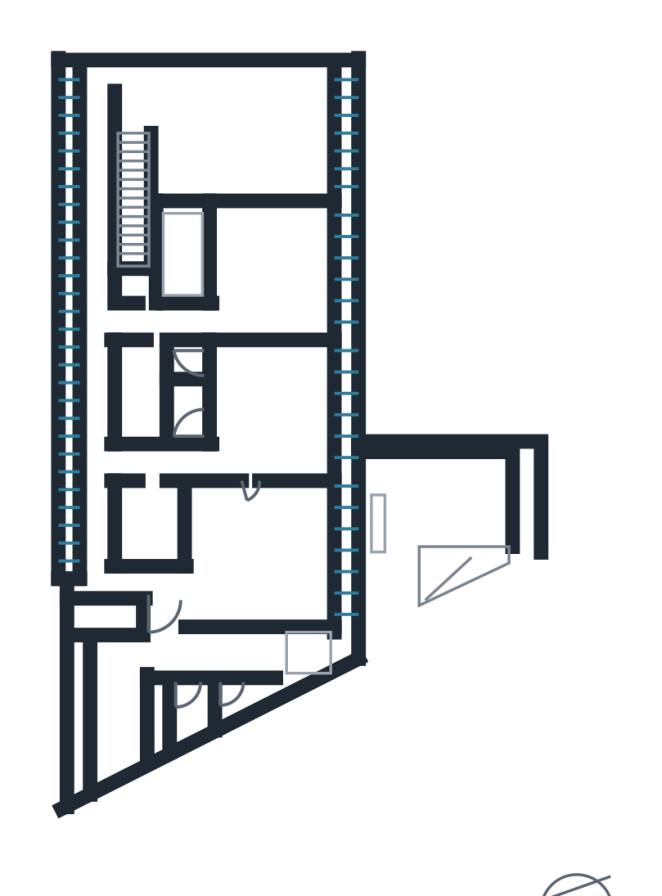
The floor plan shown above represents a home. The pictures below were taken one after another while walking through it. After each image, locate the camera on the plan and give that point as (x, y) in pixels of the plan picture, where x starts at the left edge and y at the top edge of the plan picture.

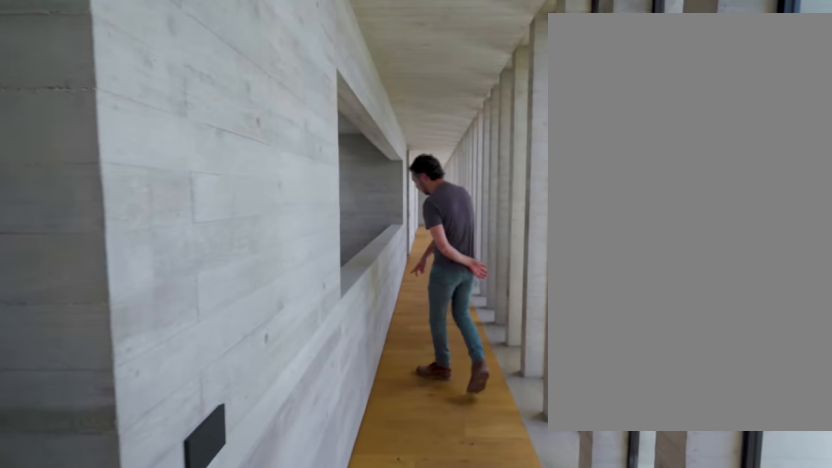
(152, 83)
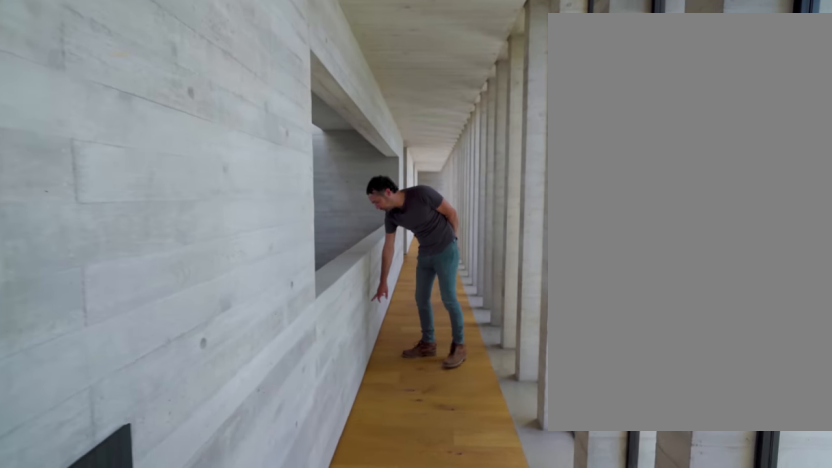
(143, 83)
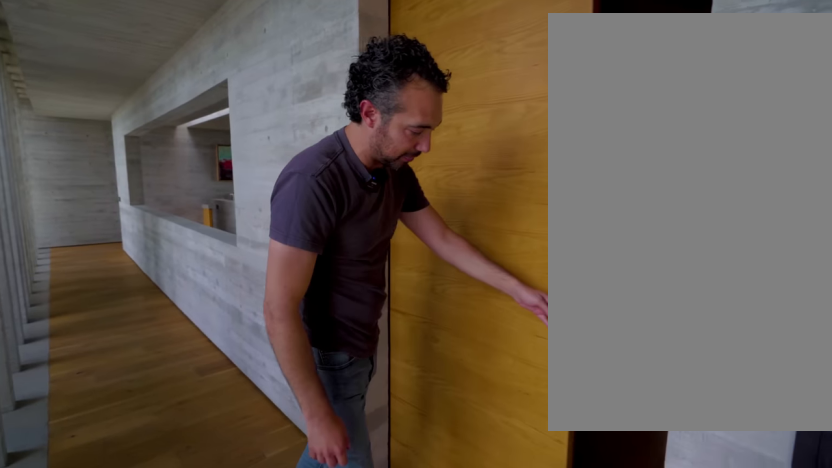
(90, 309)
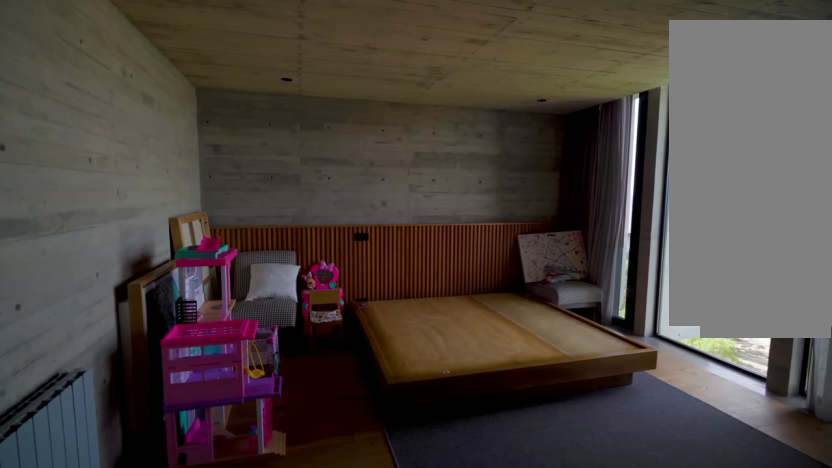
(231, 316)
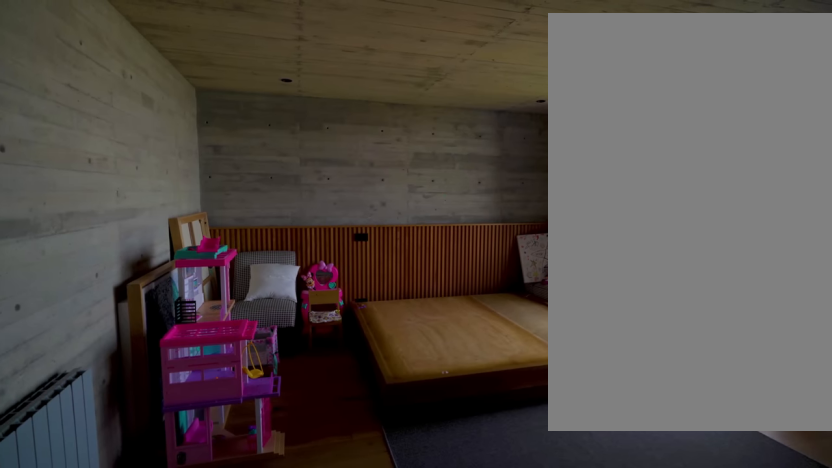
(233, 316)
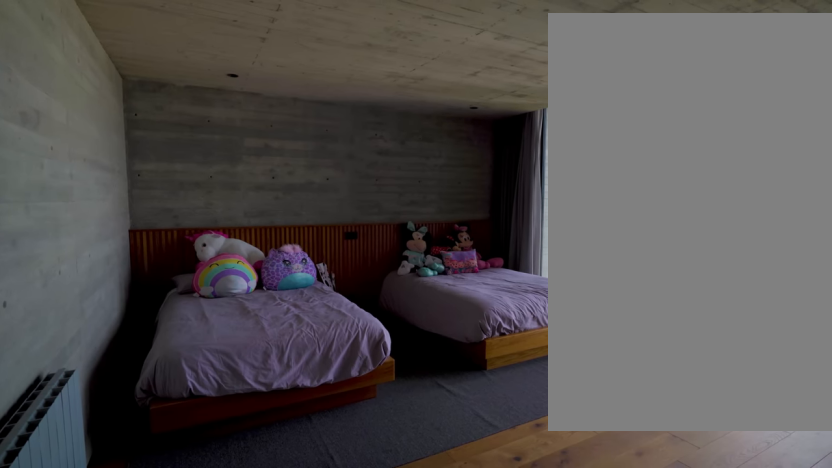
(230, 462)
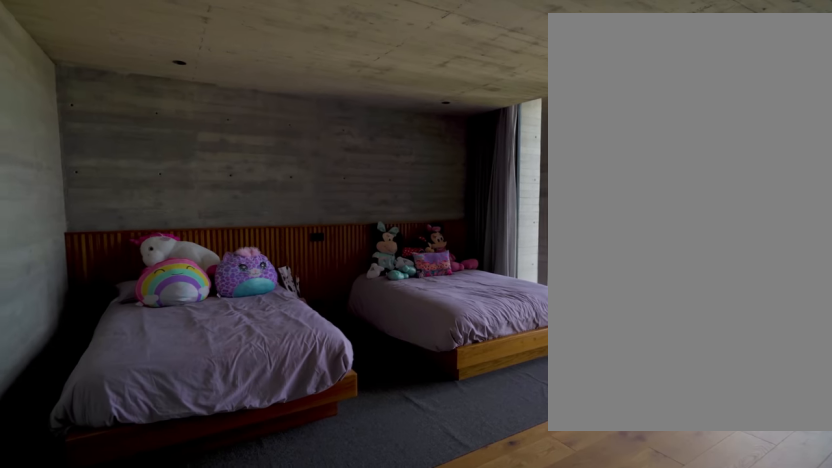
(230, 462)
